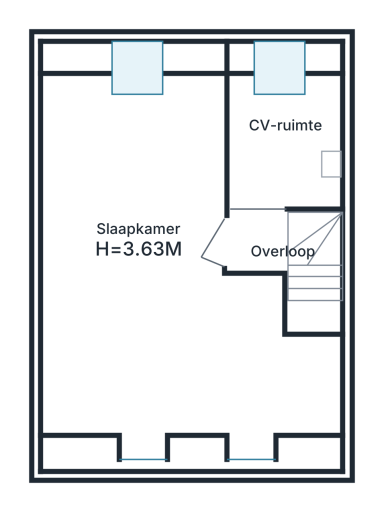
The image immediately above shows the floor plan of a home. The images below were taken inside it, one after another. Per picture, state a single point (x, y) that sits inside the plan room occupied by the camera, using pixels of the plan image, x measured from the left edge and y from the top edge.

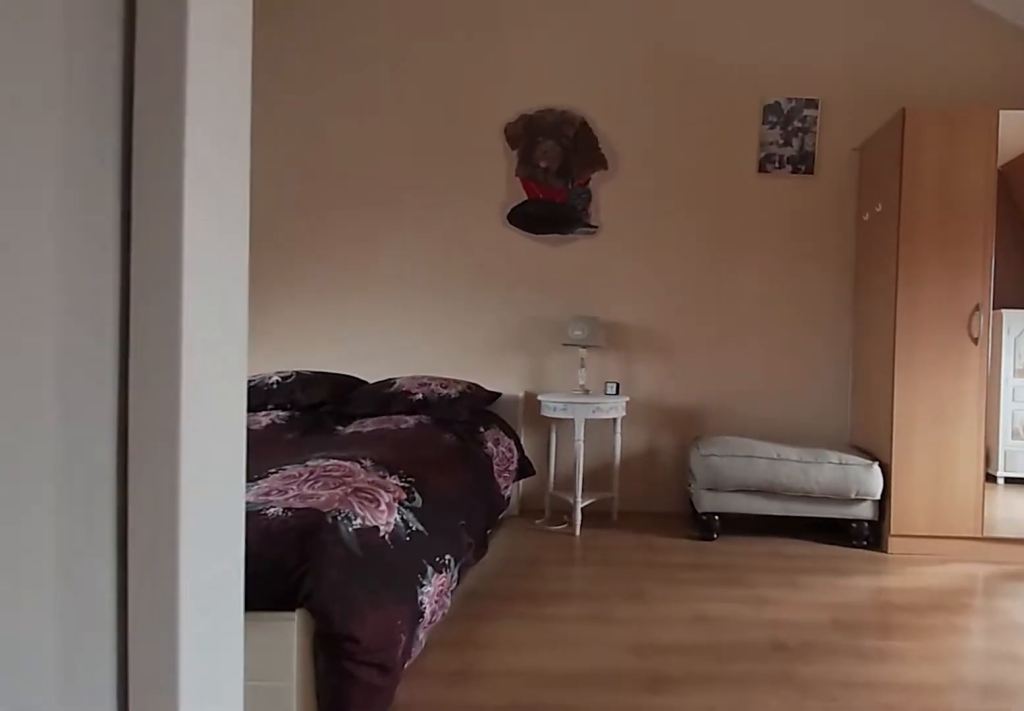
(258, 241)
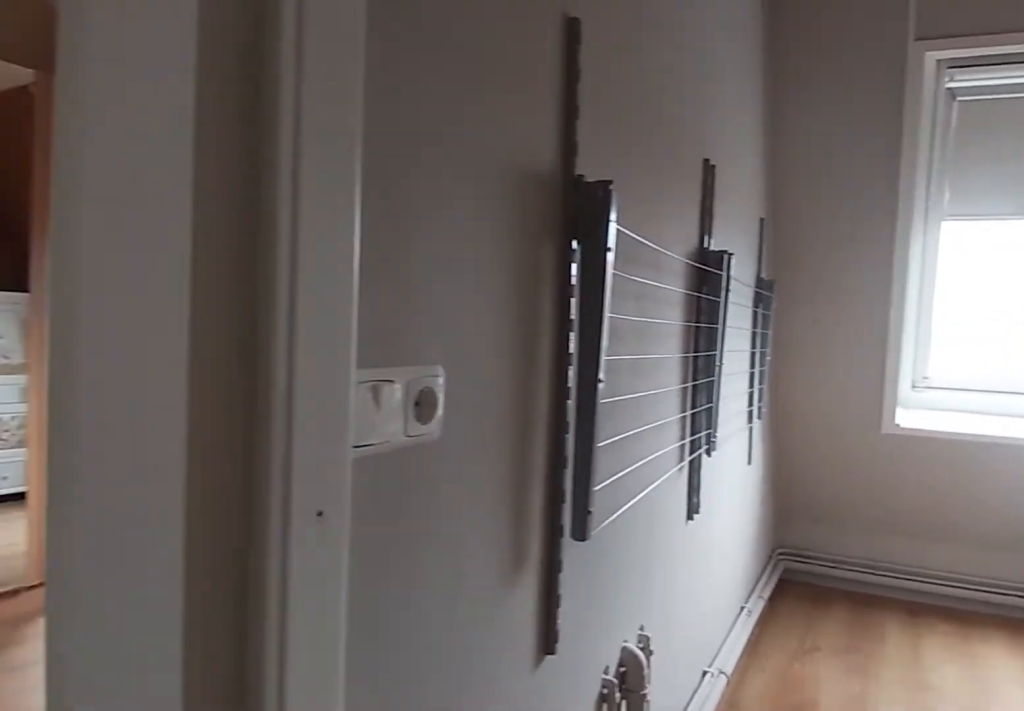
(258, 241)
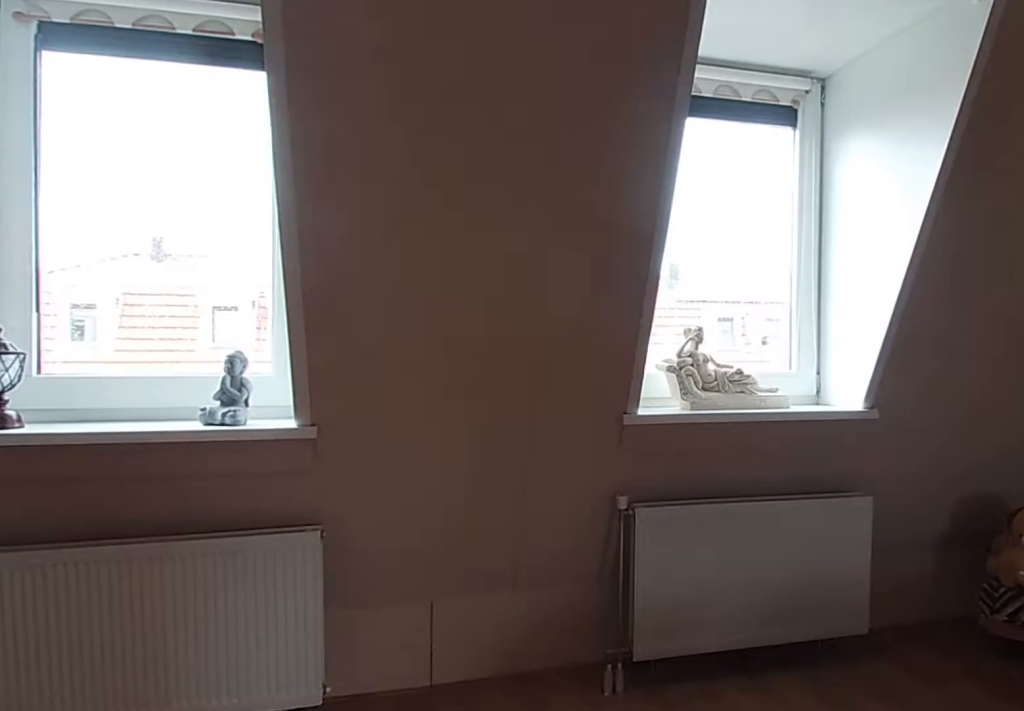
(134, 242)
